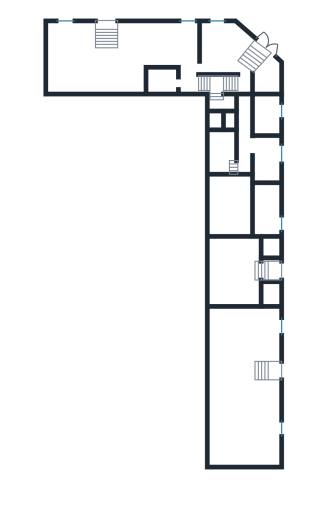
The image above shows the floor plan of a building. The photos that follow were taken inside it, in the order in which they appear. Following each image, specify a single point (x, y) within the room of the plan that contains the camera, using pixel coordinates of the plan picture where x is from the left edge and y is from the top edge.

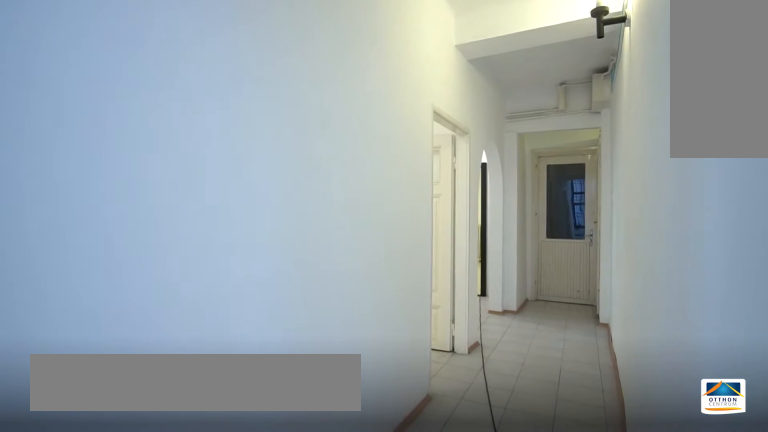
(242, 140)
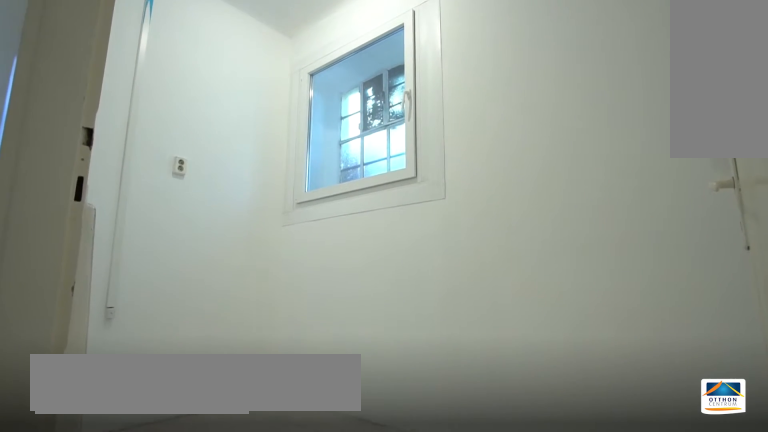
(266, 153)
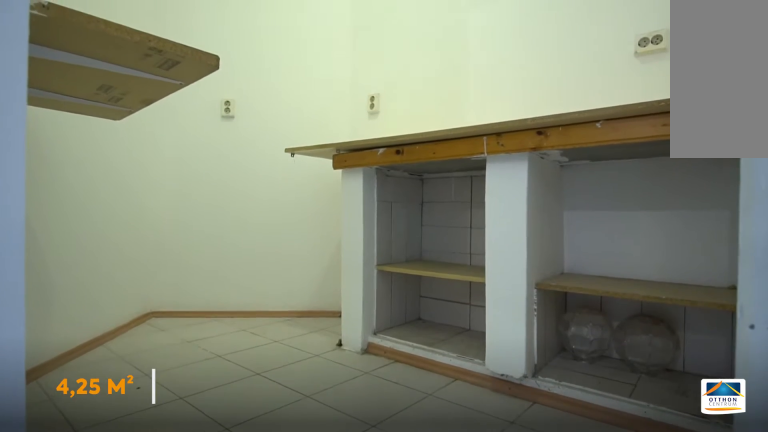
(267, 114)
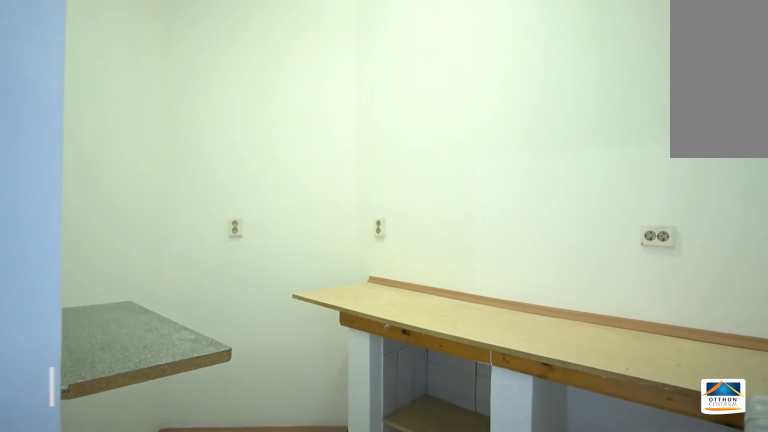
(268, 114)
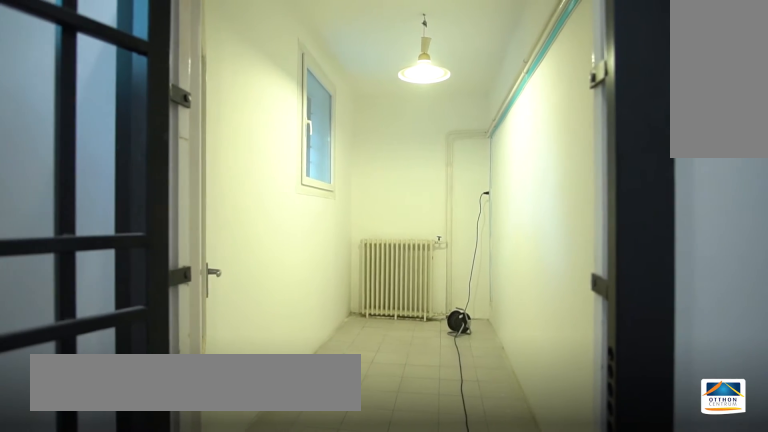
(265, 225)
